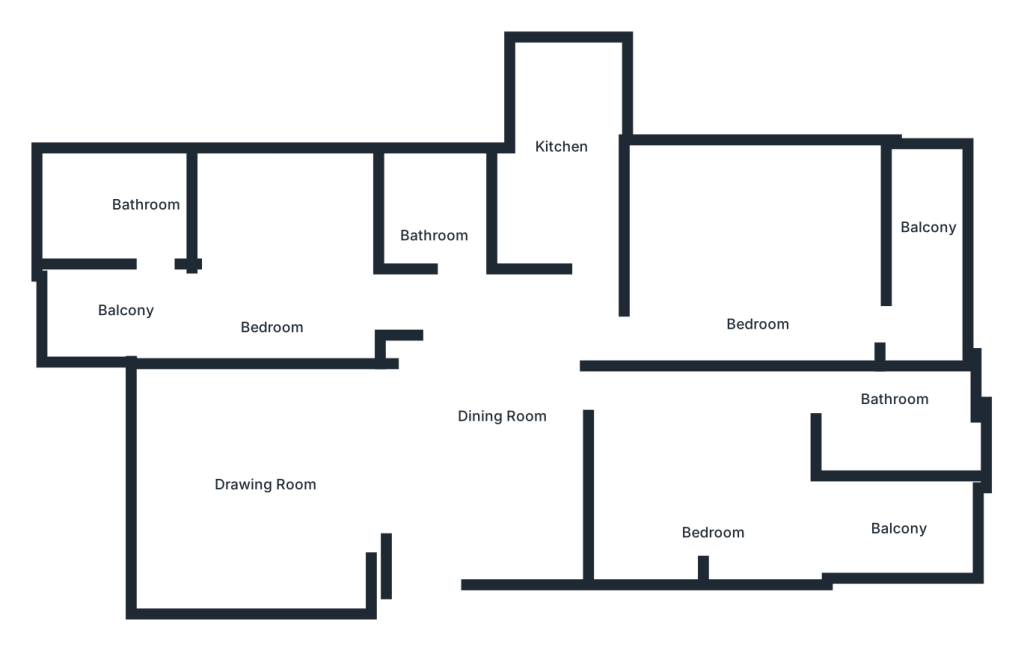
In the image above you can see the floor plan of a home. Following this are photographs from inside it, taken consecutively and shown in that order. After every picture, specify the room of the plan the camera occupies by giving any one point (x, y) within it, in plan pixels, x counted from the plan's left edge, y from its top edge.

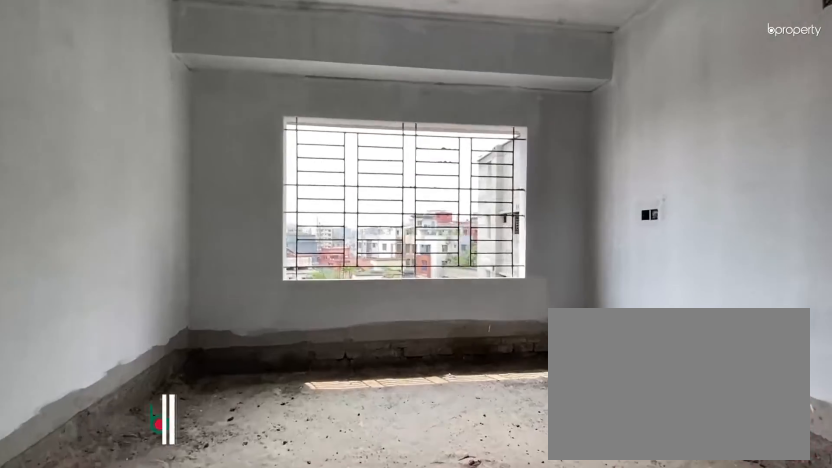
(267, 481)
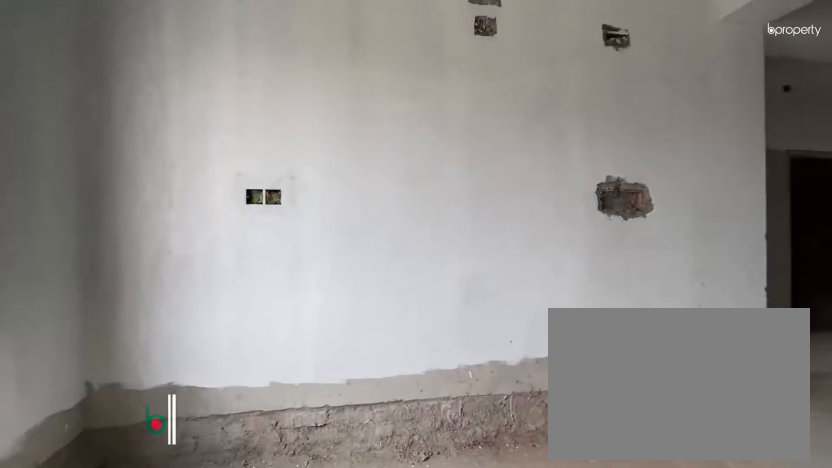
(267, 481)
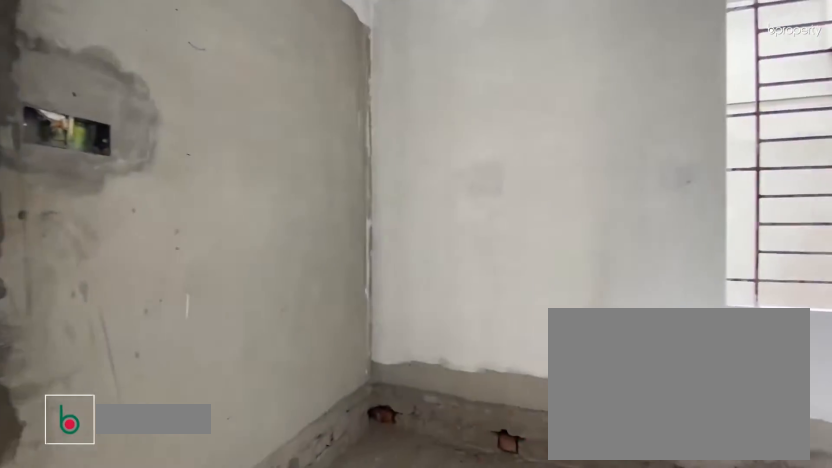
(273, 274)
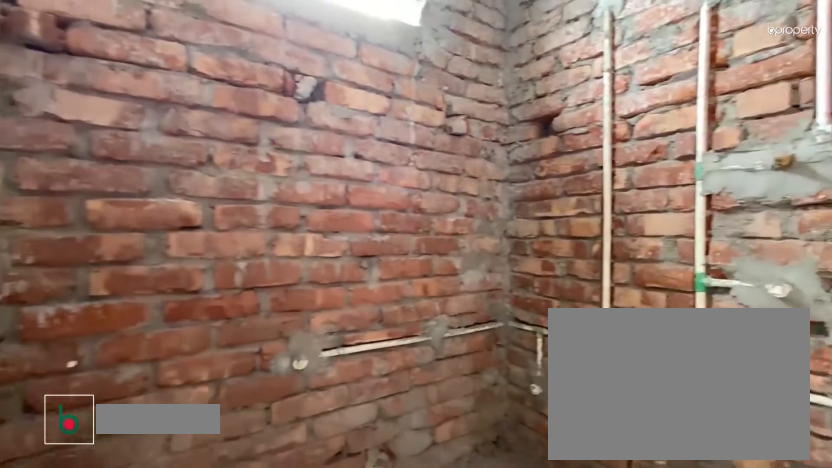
(135, 218)
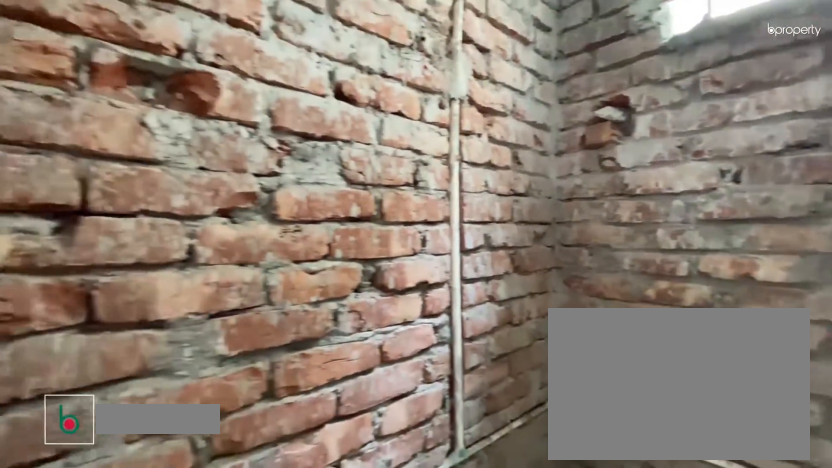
(434, 206)
